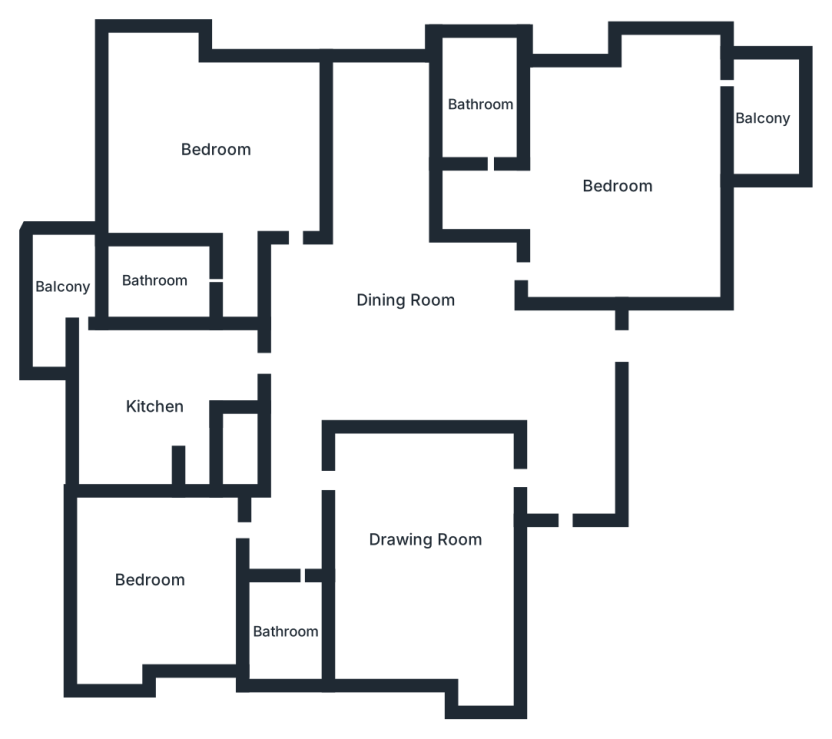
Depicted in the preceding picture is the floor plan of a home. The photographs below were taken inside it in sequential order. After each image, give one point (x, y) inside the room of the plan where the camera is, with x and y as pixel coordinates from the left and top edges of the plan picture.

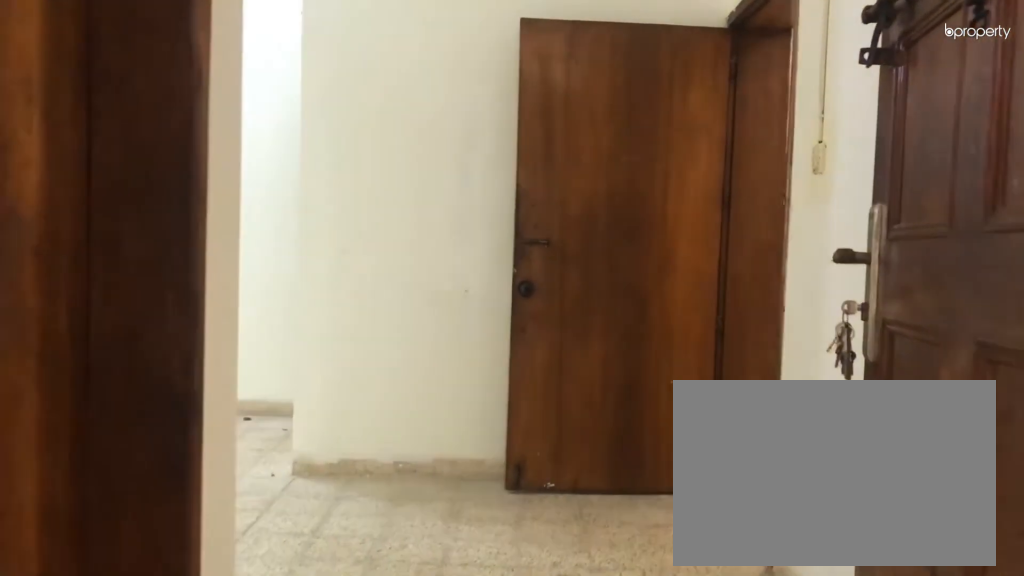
(565, 452)
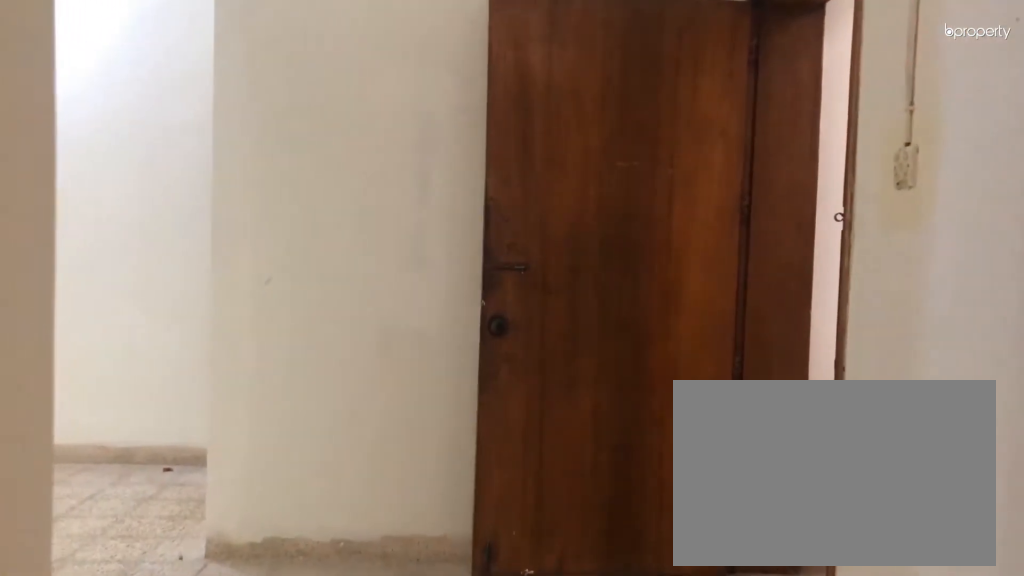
(565, 452)
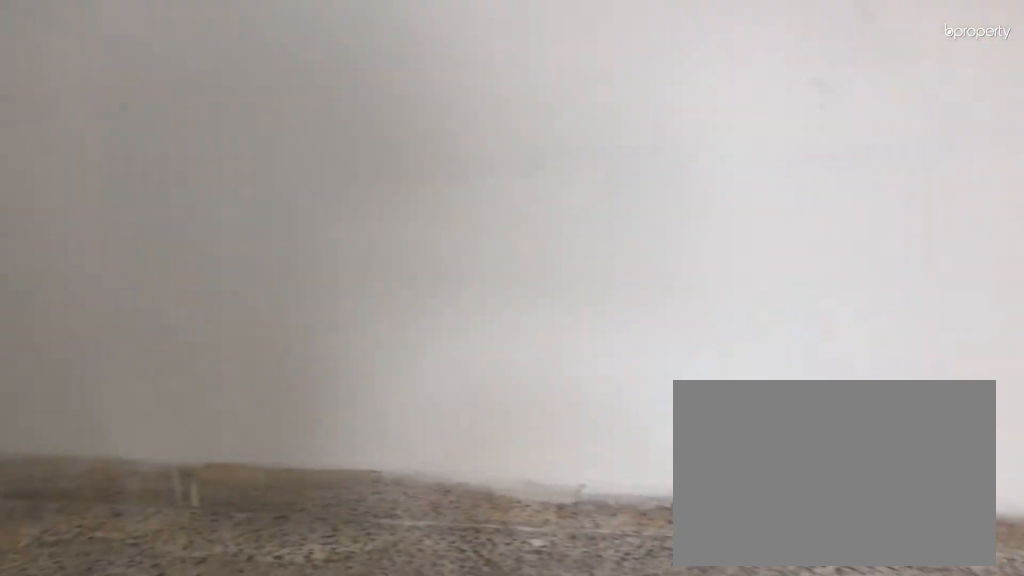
(398, 297)
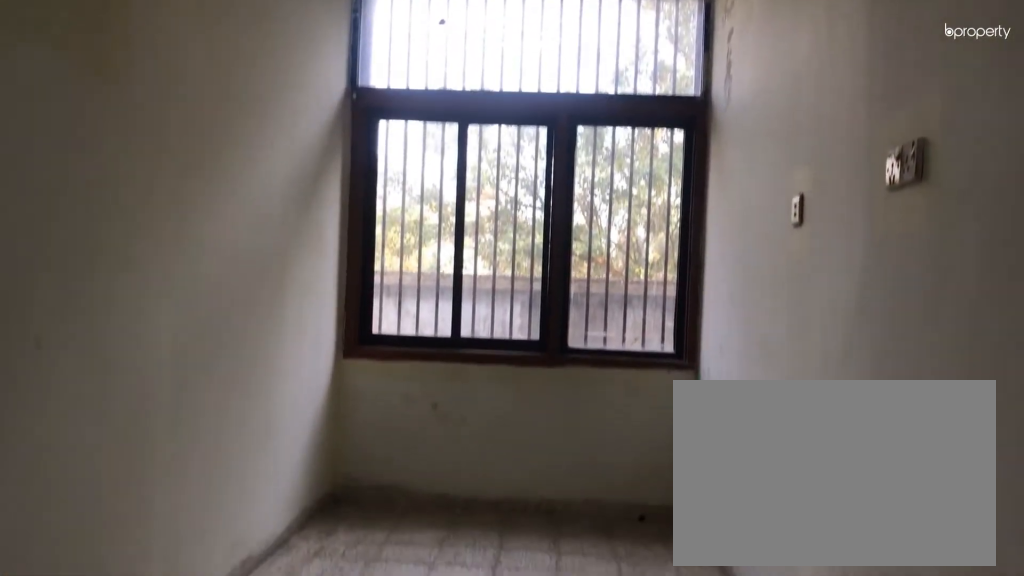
(398, 297)
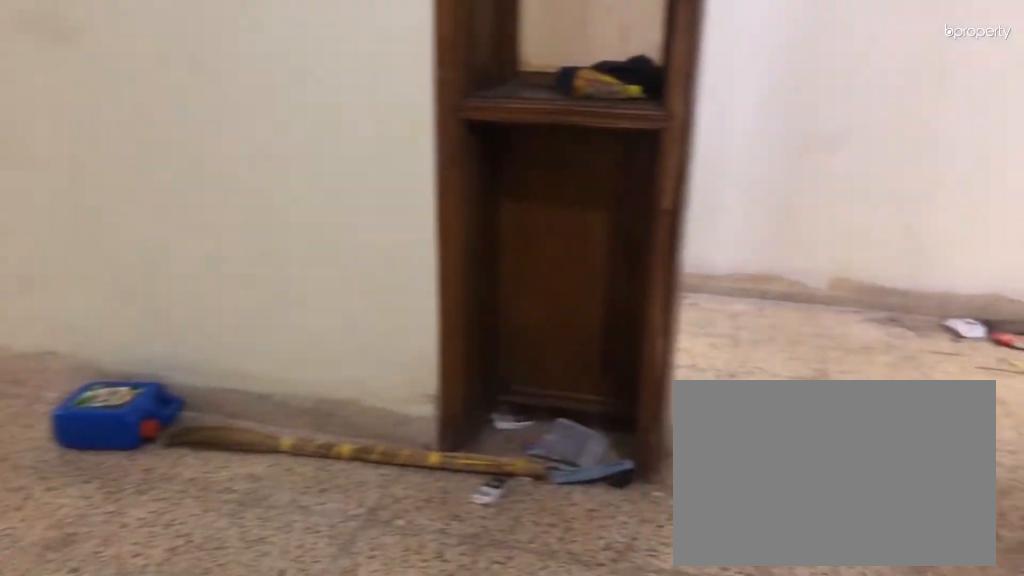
(426, 540)
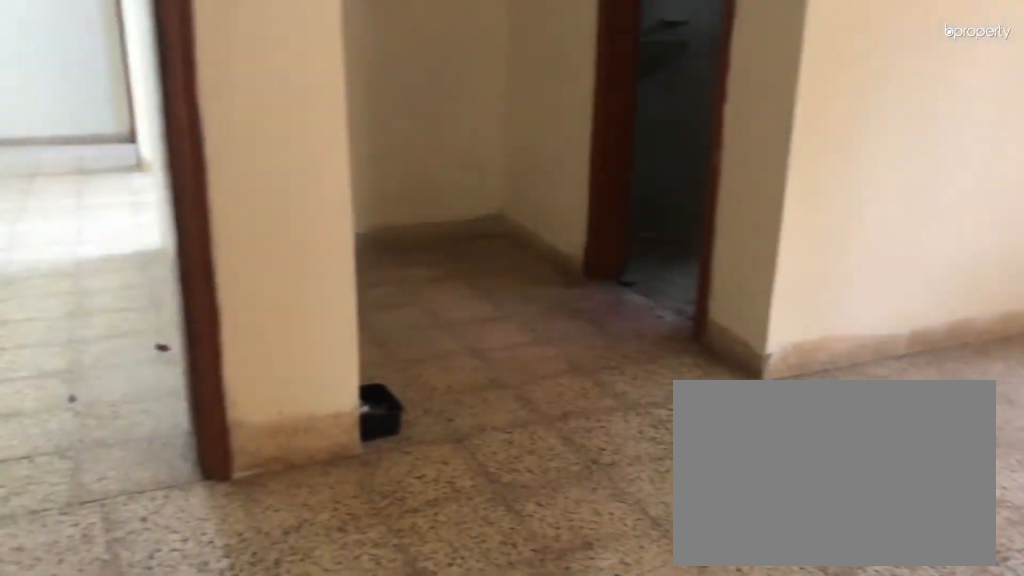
(615, 189)
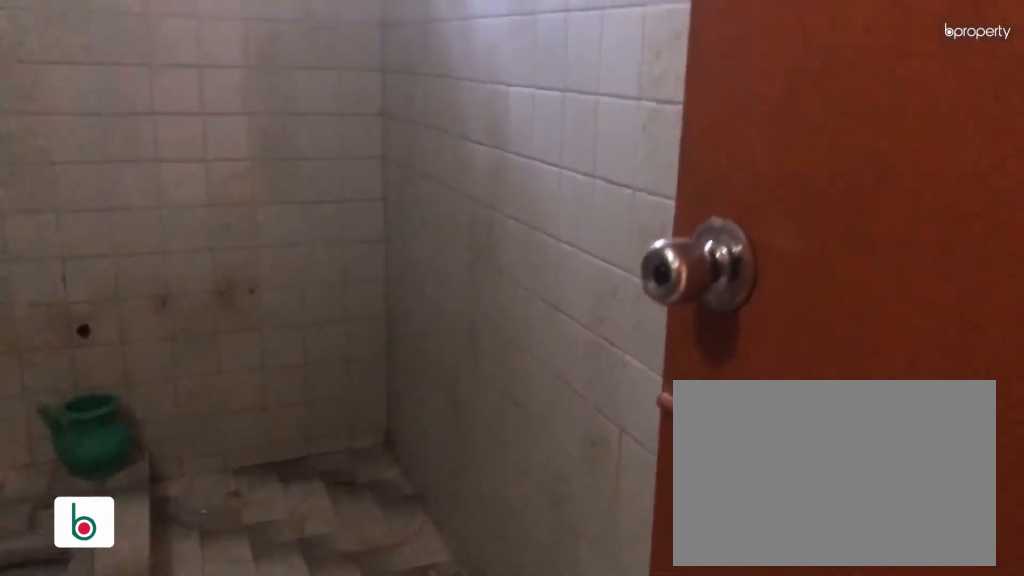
(480, 107)
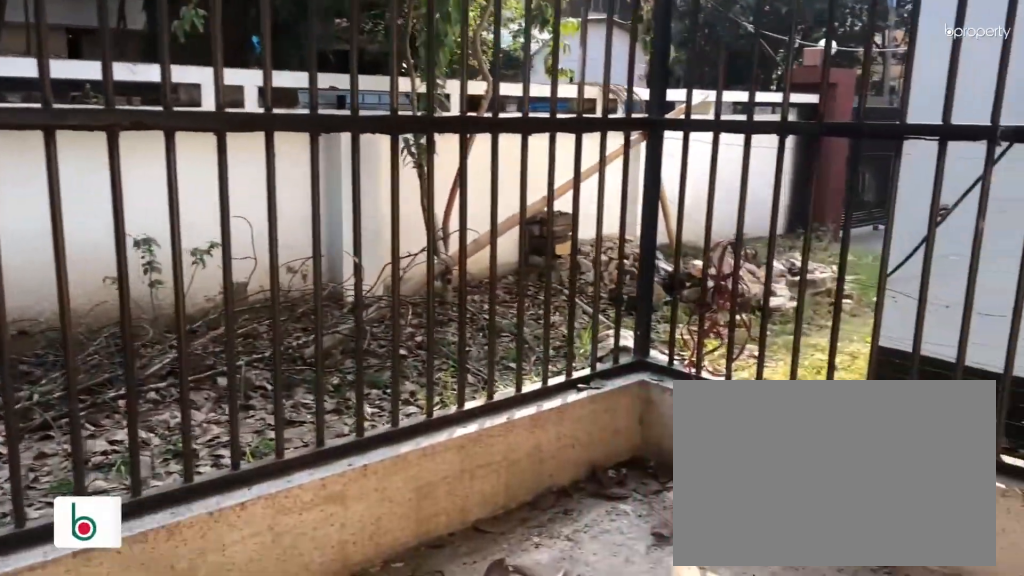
(767, 113)
